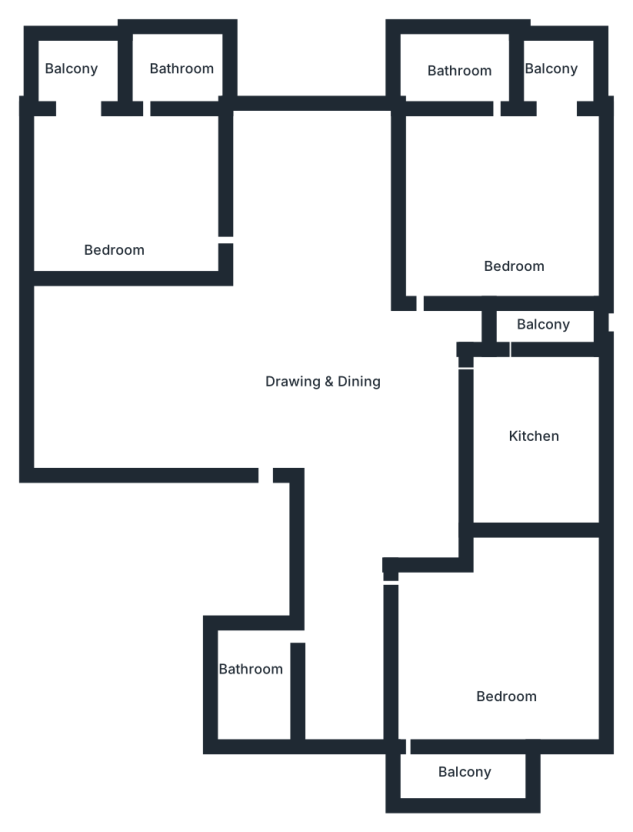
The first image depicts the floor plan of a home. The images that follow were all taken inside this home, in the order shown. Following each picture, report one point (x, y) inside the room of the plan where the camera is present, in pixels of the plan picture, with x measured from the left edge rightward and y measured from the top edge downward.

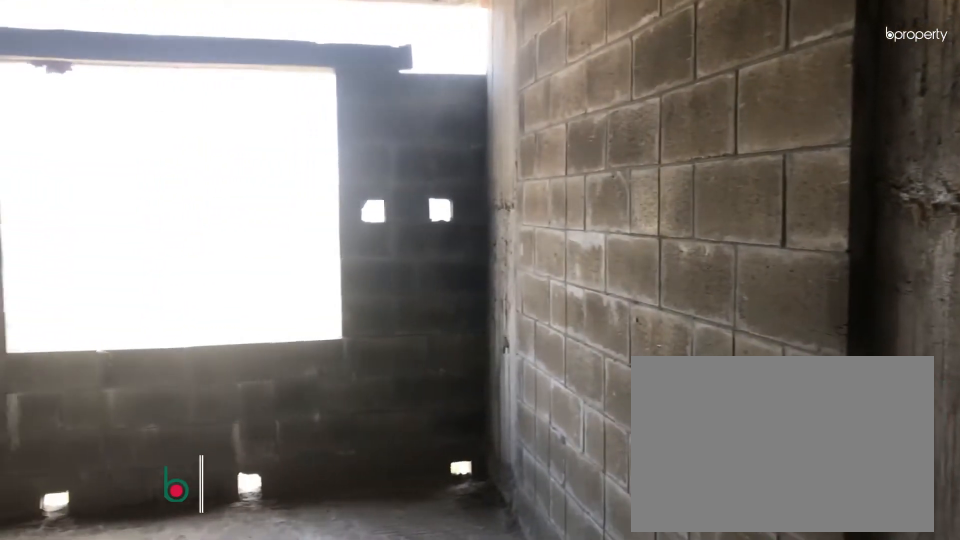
(325, 333)
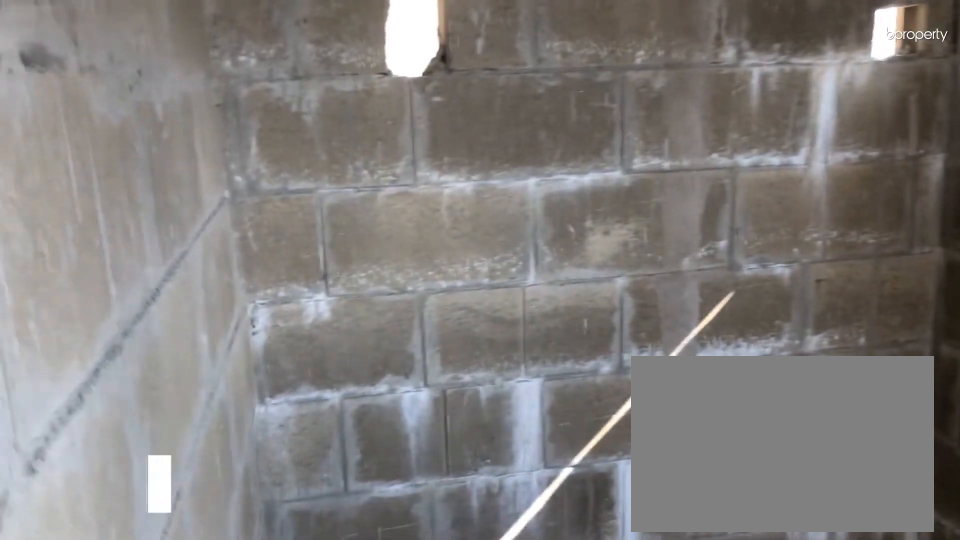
(446, 69)
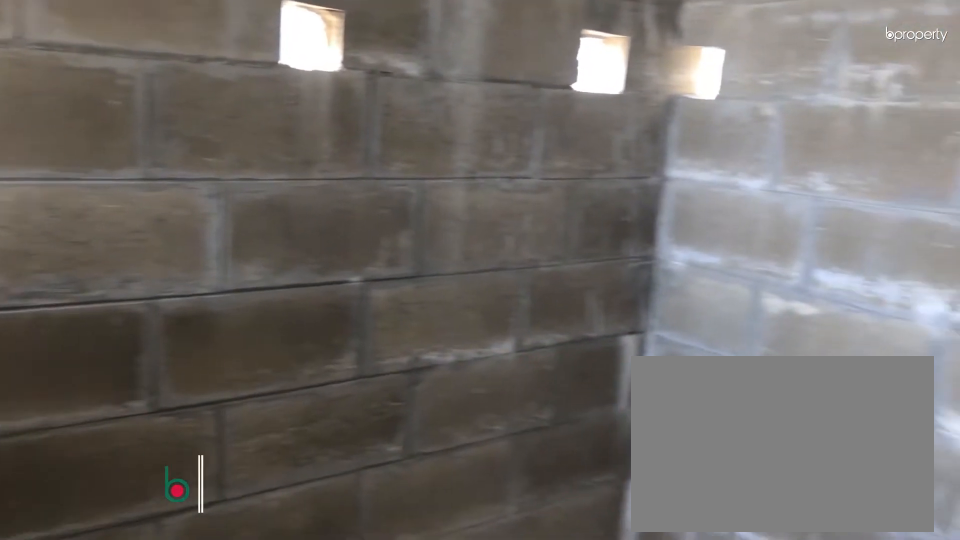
(174, 76)
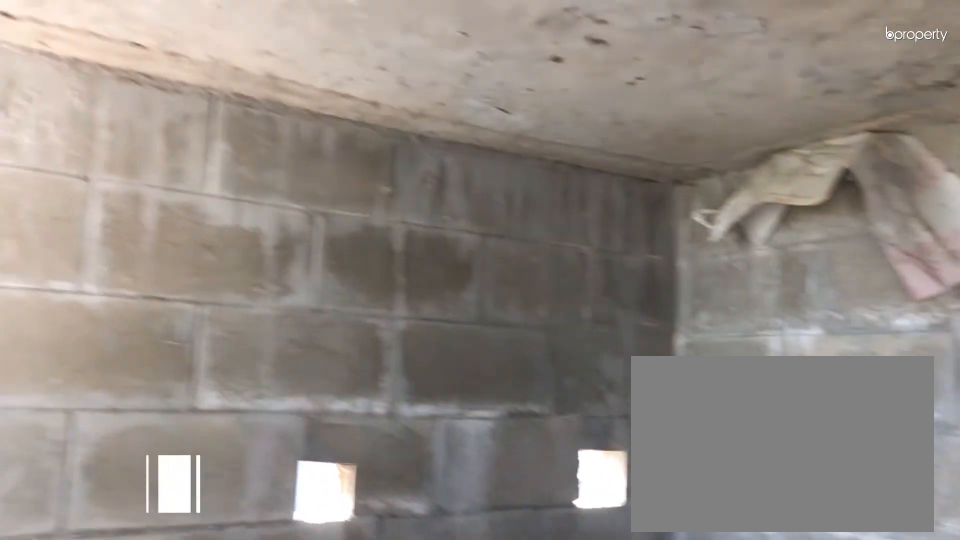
(174, 76)
